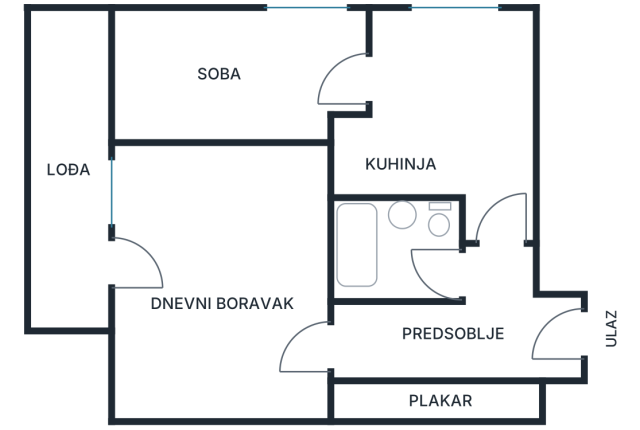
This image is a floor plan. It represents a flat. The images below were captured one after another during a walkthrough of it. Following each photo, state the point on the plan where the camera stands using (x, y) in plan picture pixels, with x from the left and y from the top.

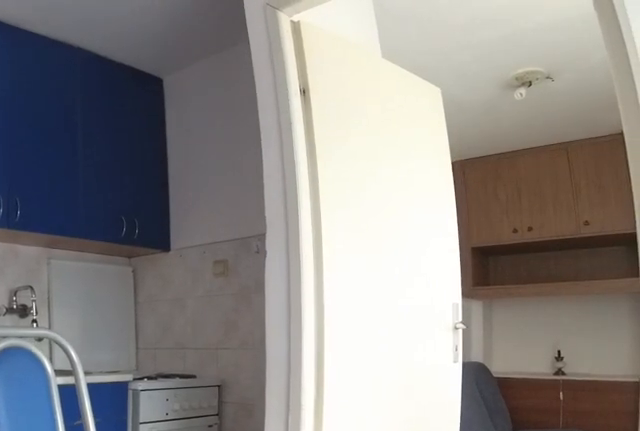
(498, 37)
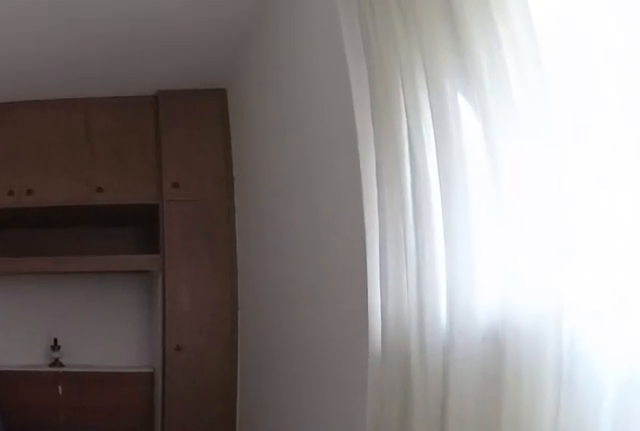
(383, 85)
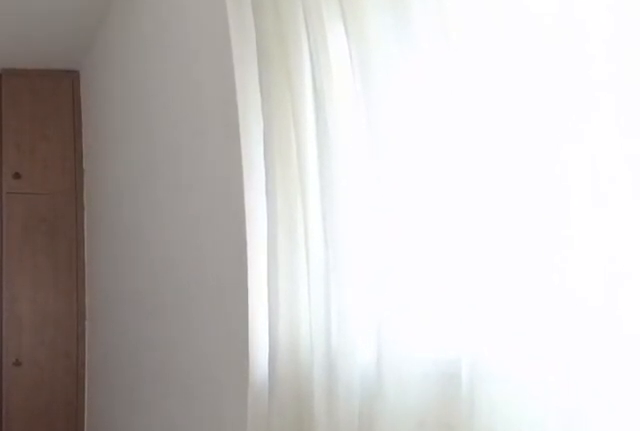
(383, 85)
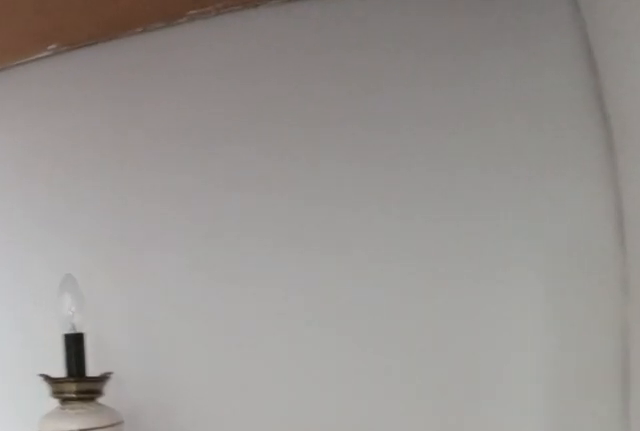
(168, 80)
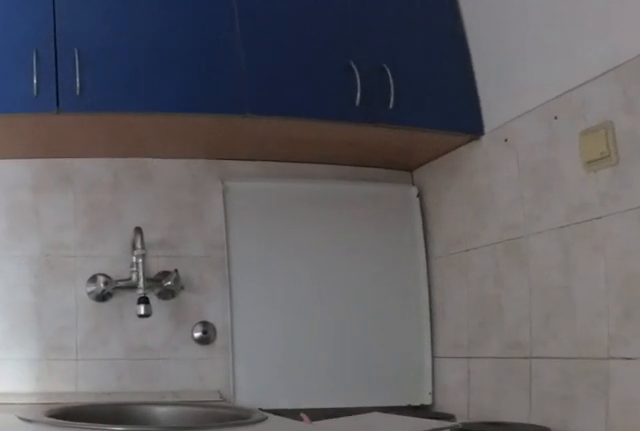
(397, 79)
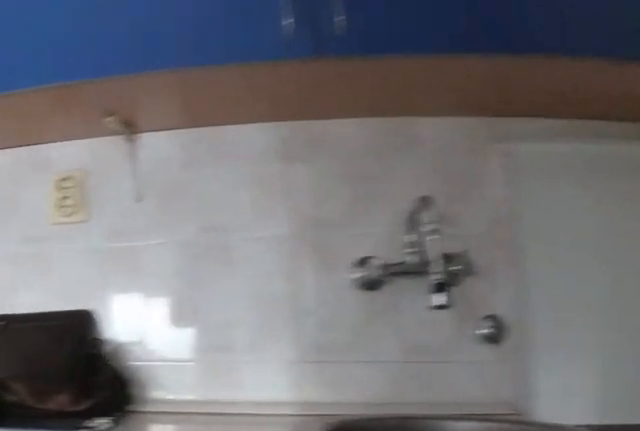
(410, 91)
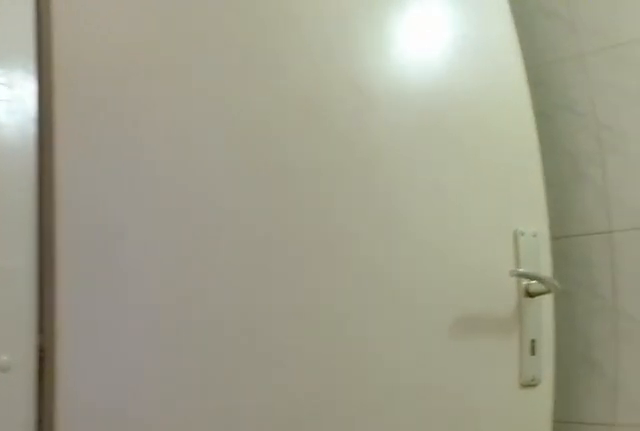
(489, 256)
